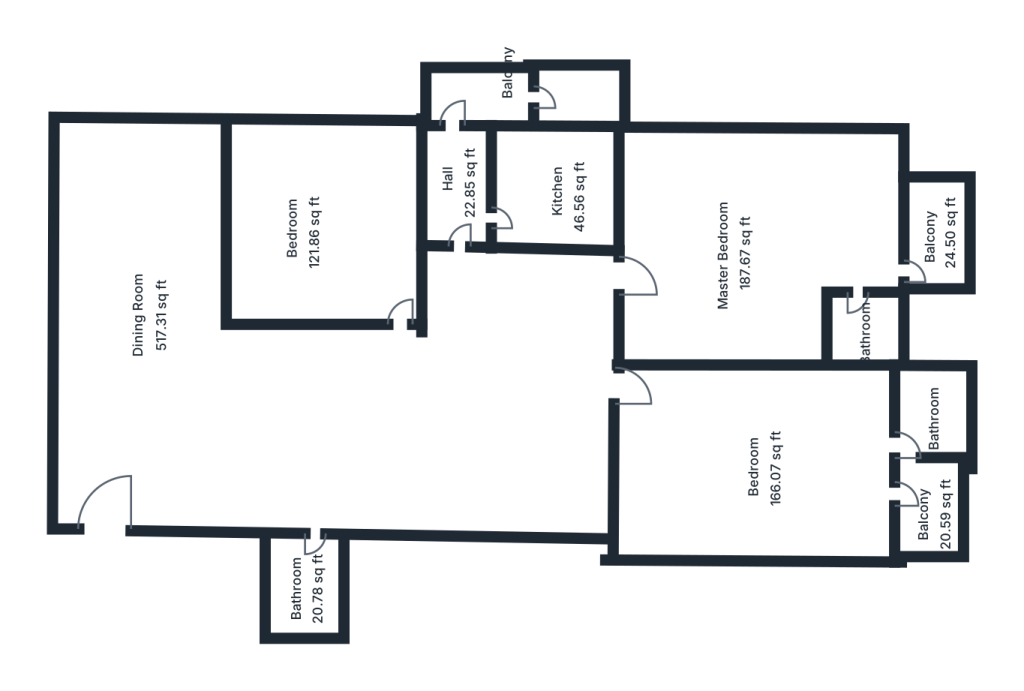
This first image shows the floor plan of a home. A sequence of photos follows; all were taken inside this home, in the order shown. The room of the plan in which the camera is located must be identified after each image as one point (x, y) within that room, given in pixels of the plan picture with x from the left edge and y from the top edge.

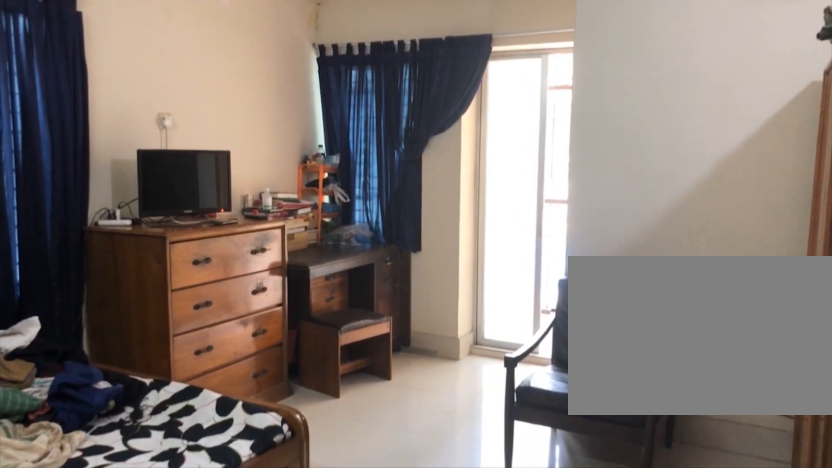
(750, 258)
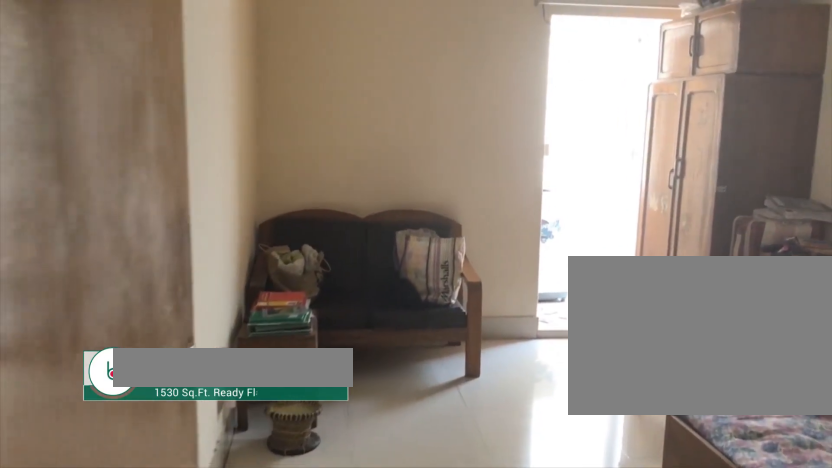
(689, 446)
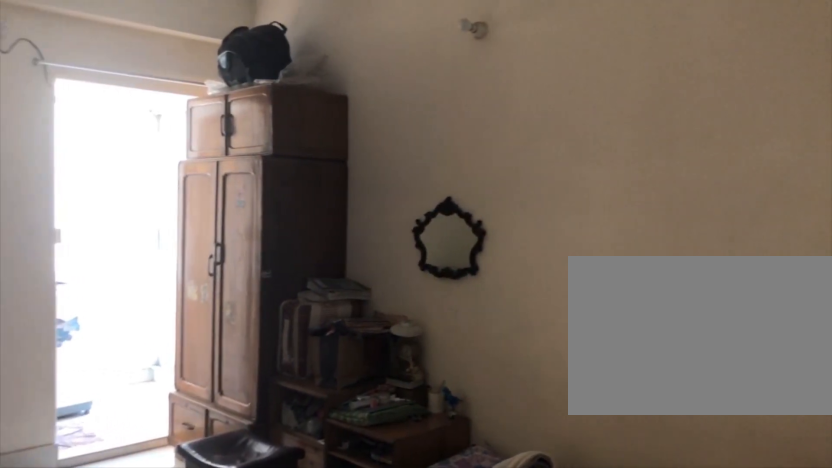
(764, 467)
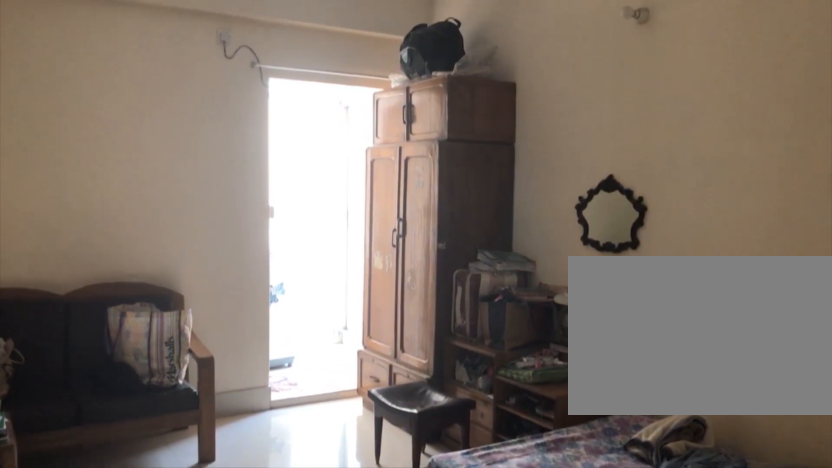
(763, 467)
